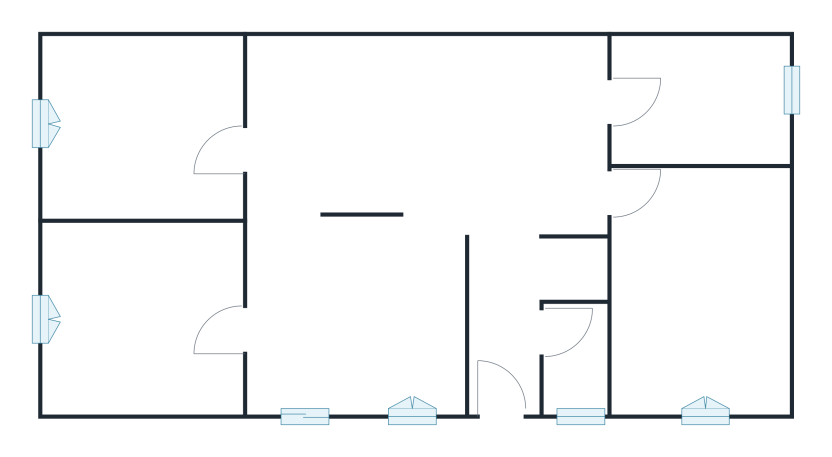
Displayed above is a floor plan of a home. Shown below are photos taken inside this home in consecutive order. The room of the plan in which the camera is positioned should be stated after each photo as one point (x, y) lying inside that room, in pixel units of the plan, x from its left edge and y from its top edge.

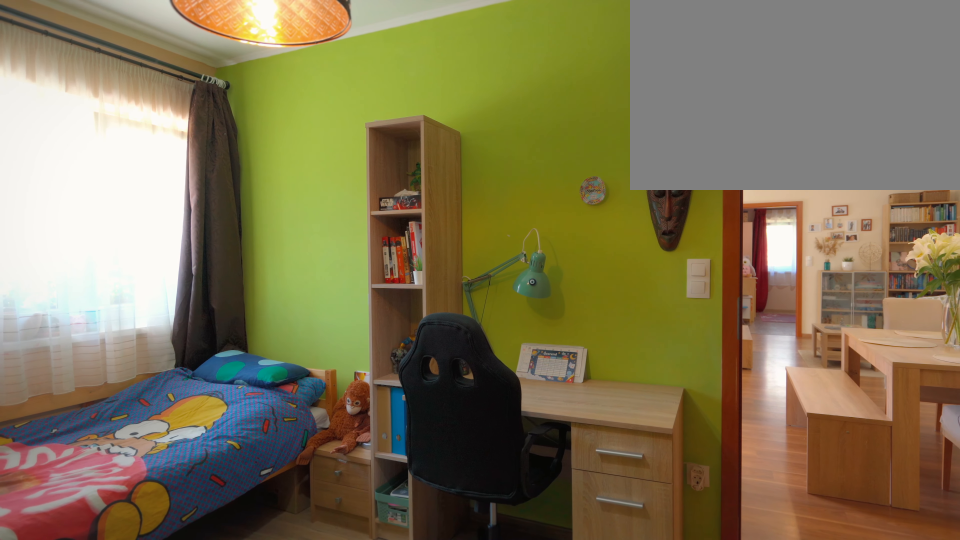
(689, 280)
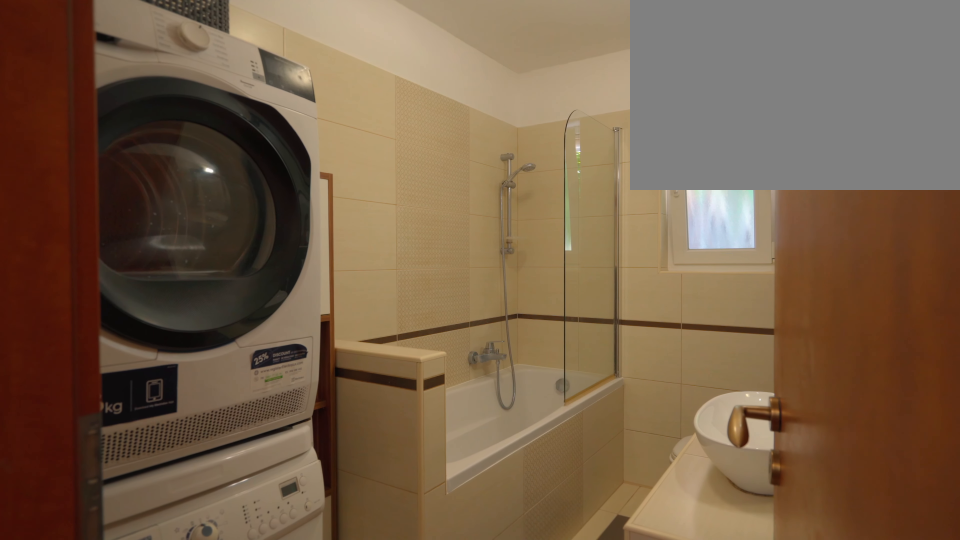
(699, 102)
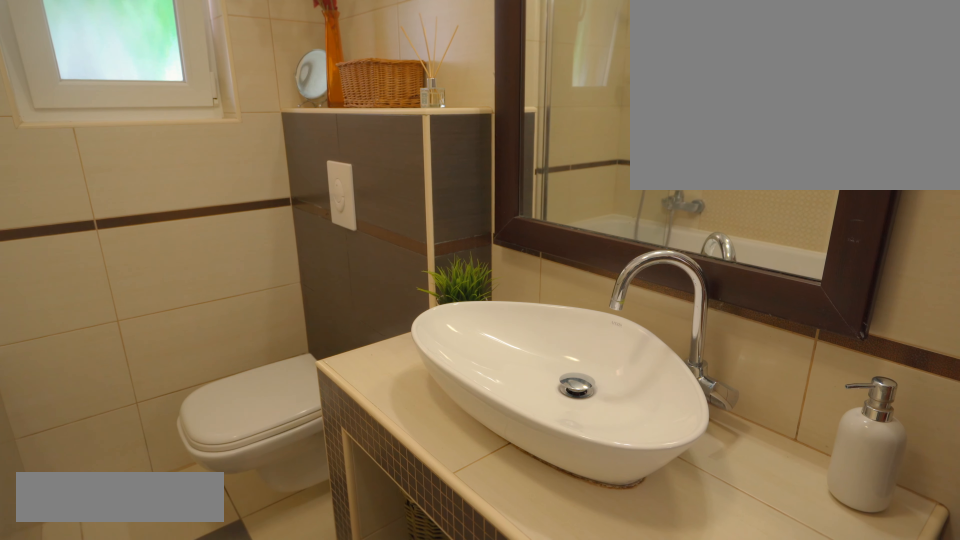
(699, 100)
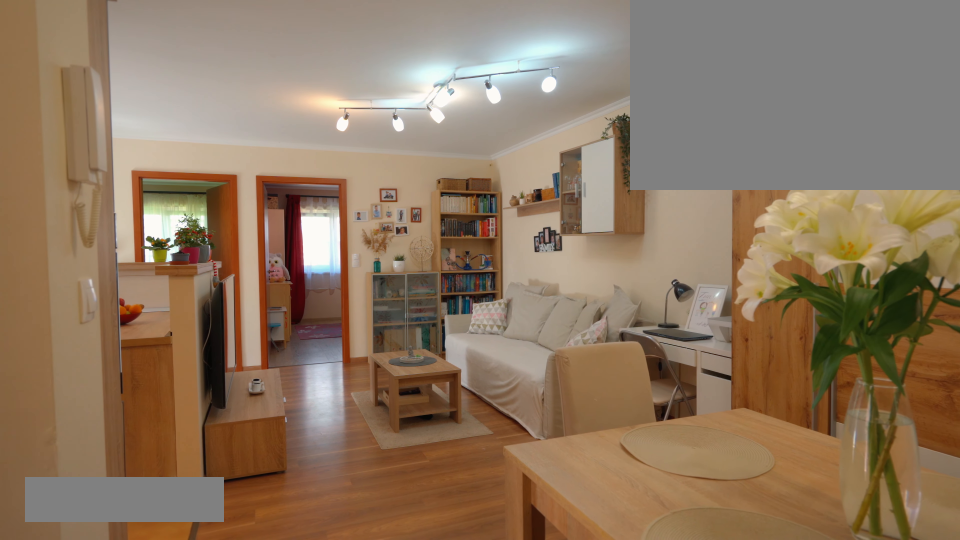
(458, 128)
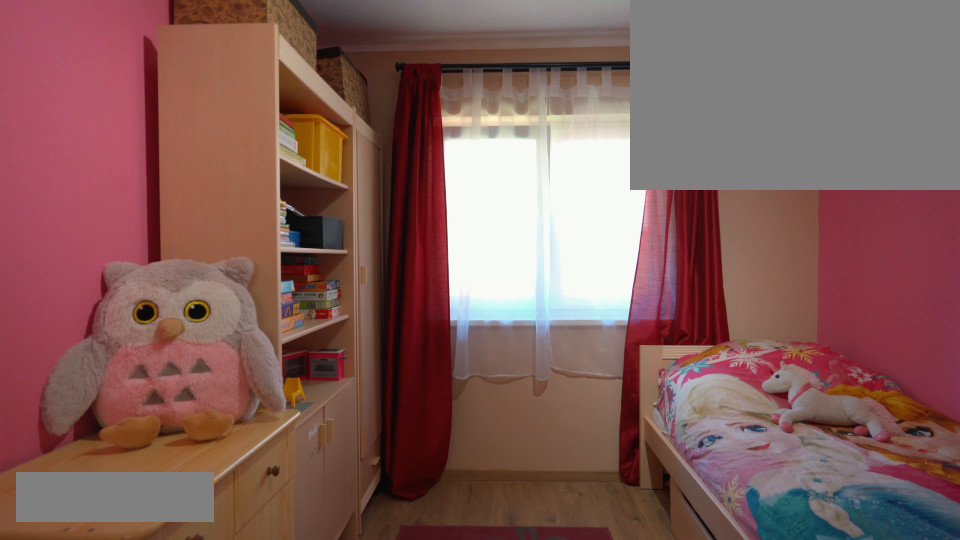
(144, 123)
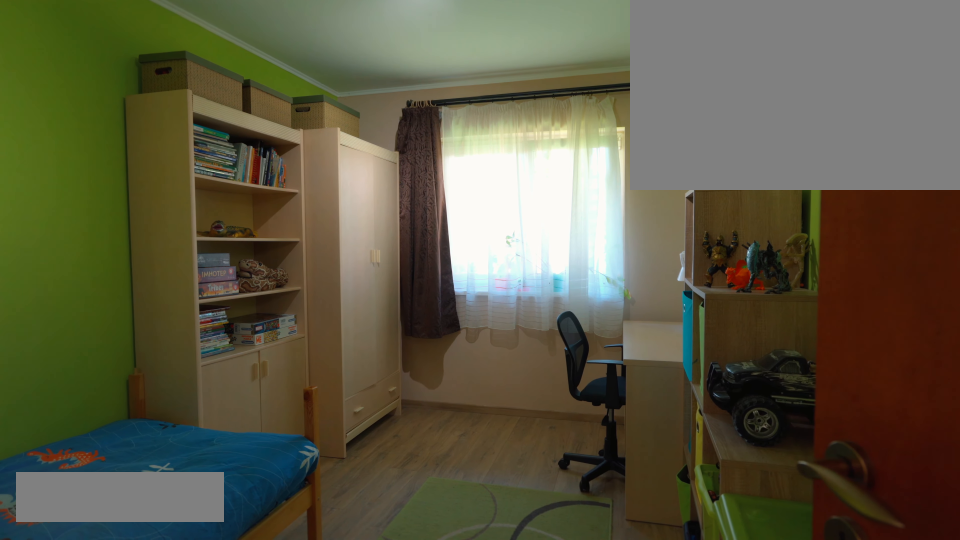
(142, 307)
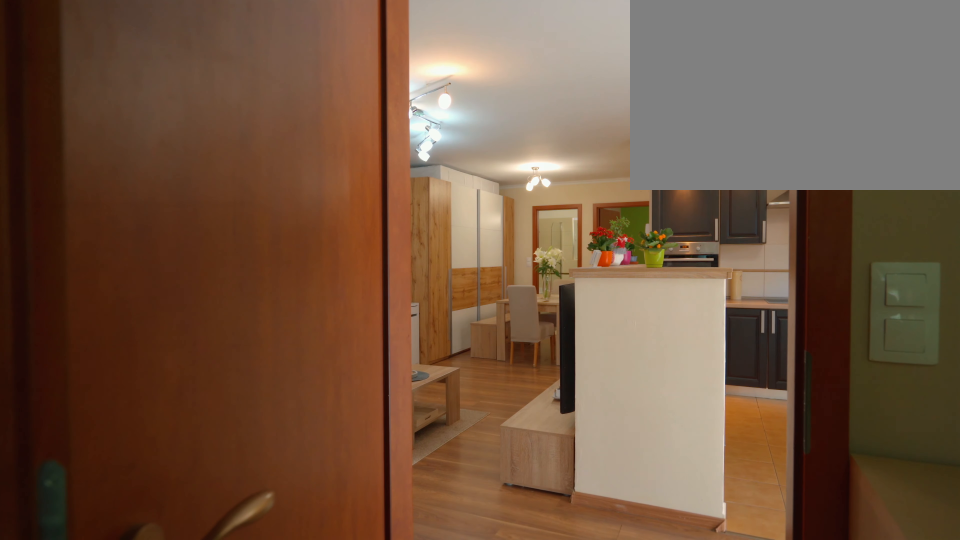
(142, 307)
